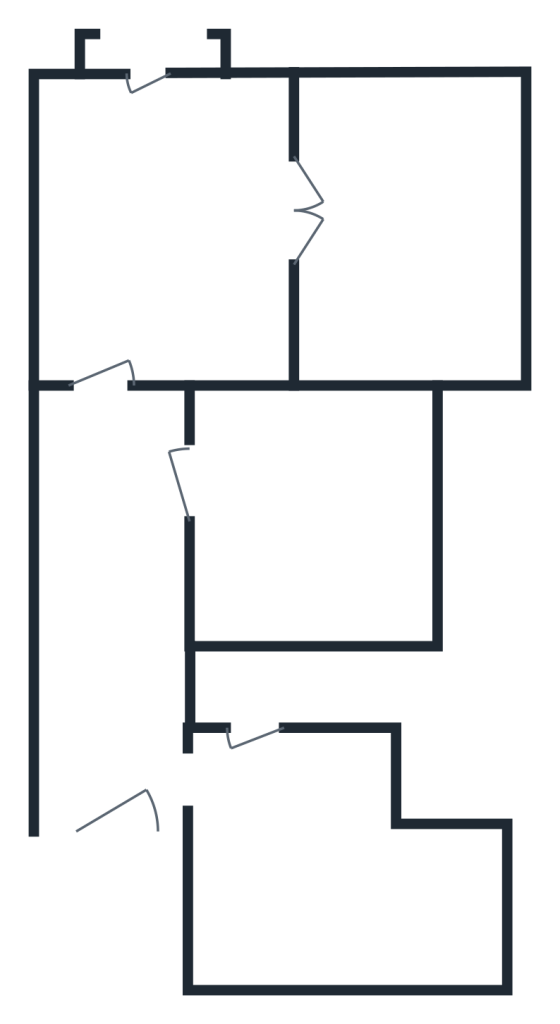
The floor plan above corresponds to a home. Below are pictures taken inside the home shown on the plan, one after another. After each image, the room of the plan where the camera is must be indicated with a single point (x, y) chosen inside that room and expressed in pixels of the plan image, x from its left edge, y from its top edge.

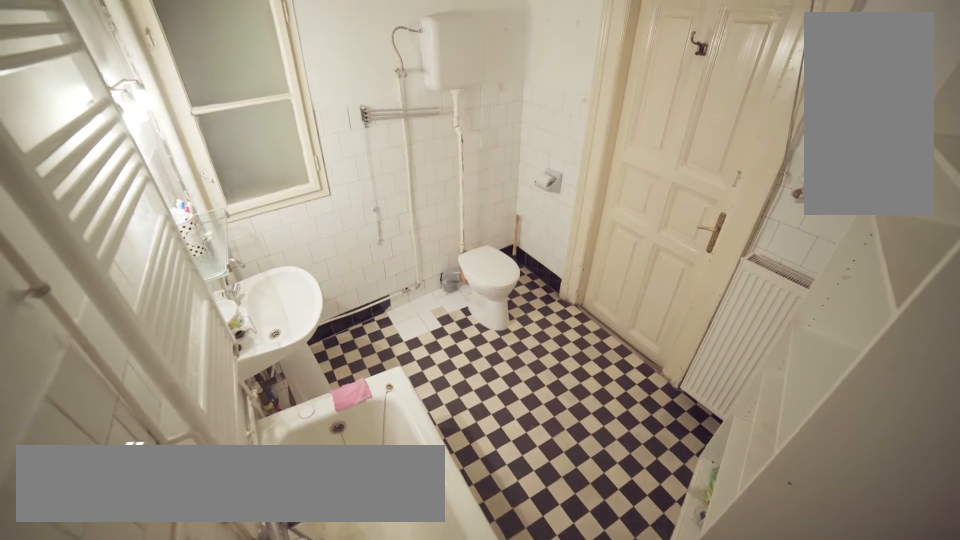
(372, 445)
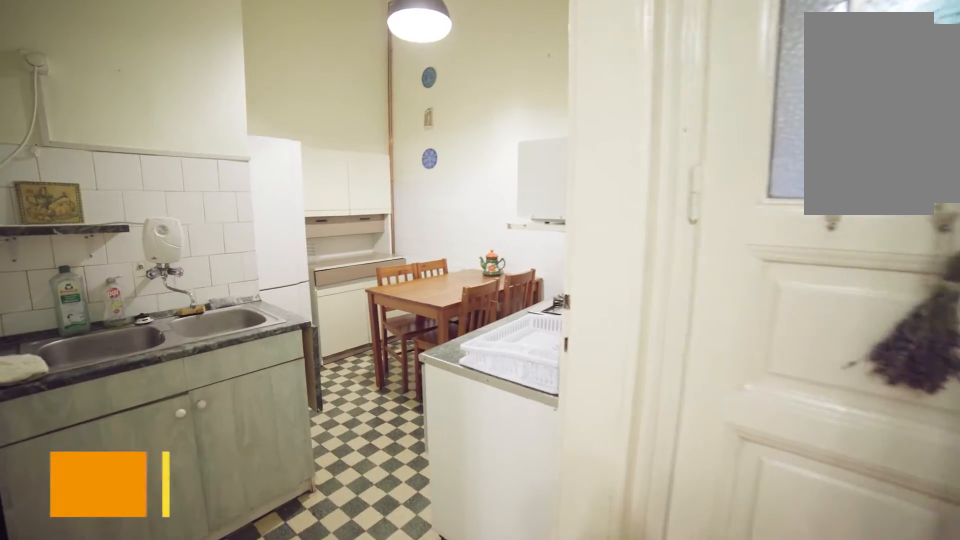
(170, 779)
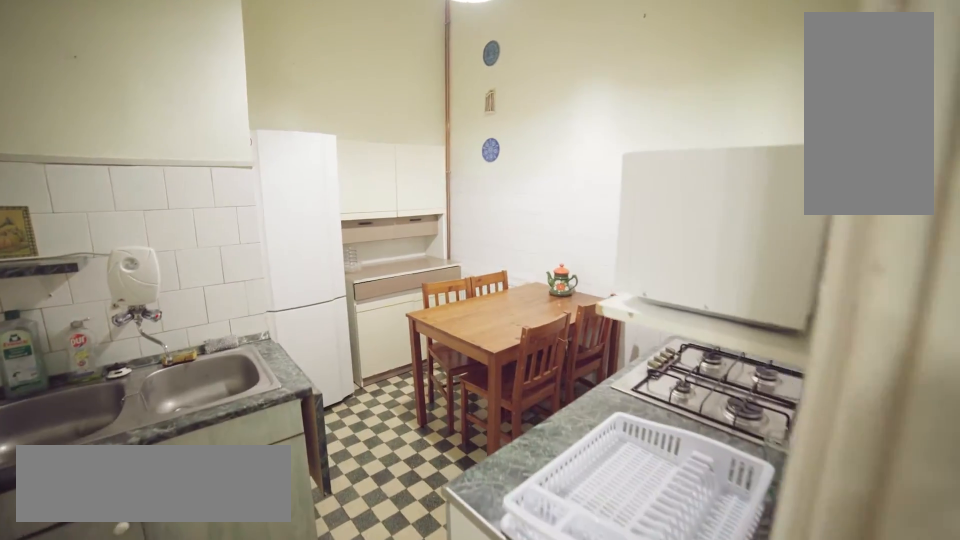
(171, 780)
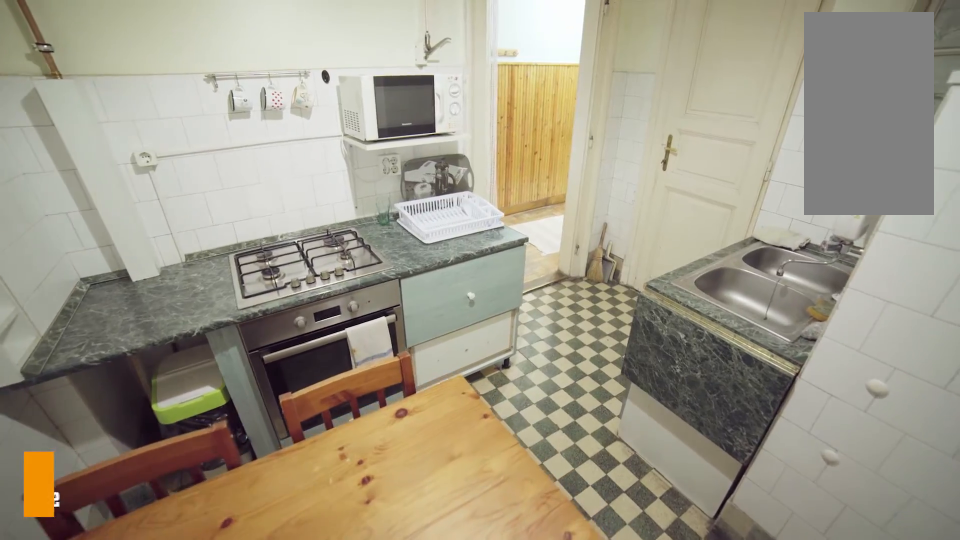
(416, 930)
